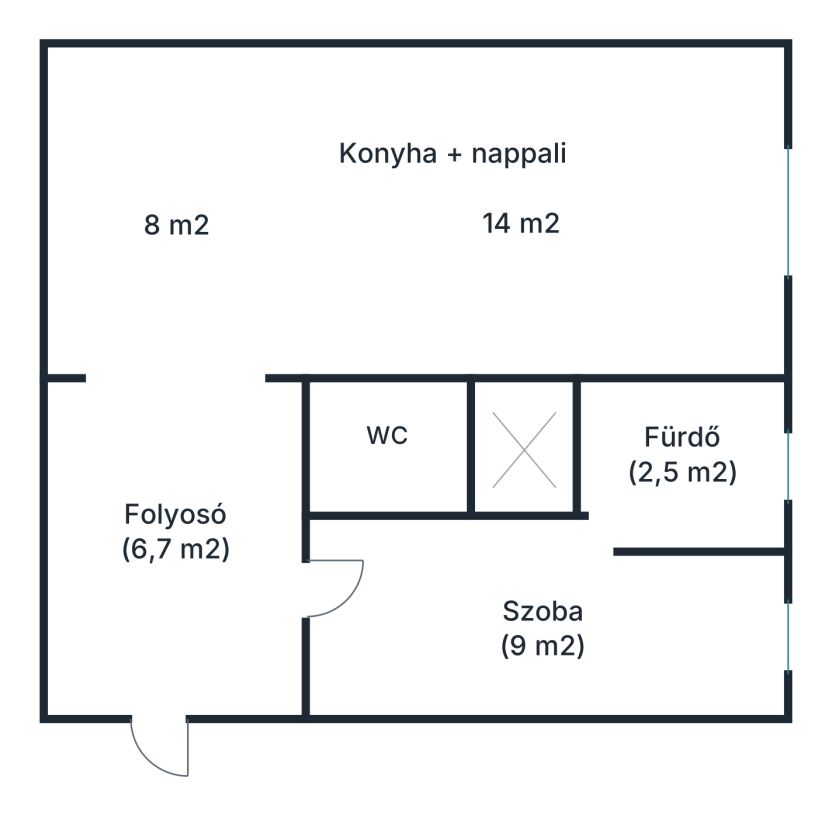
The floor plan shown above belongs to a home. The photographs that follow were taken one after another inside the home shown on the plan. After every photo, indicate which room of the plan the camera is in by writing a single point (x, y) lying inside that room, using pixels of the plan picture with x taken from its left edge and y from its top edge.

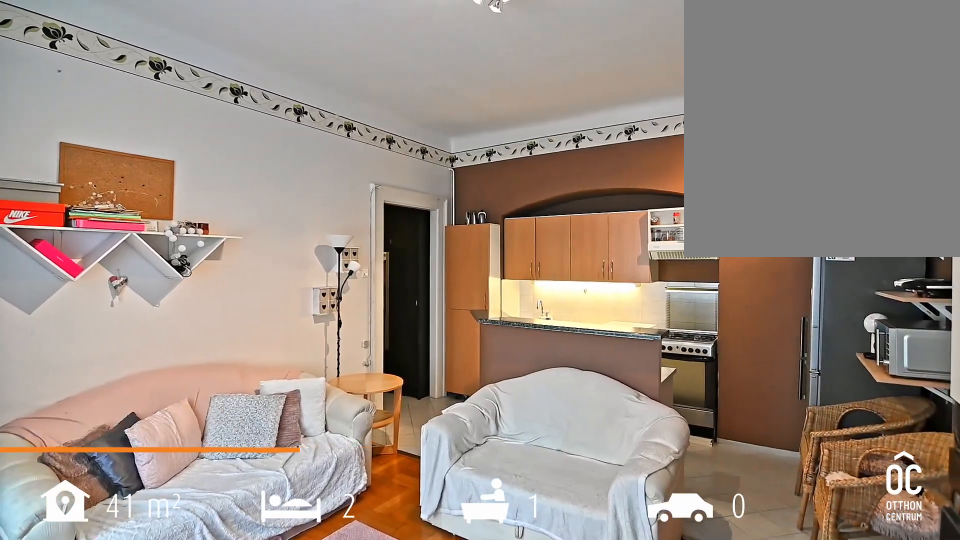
(524, 211)
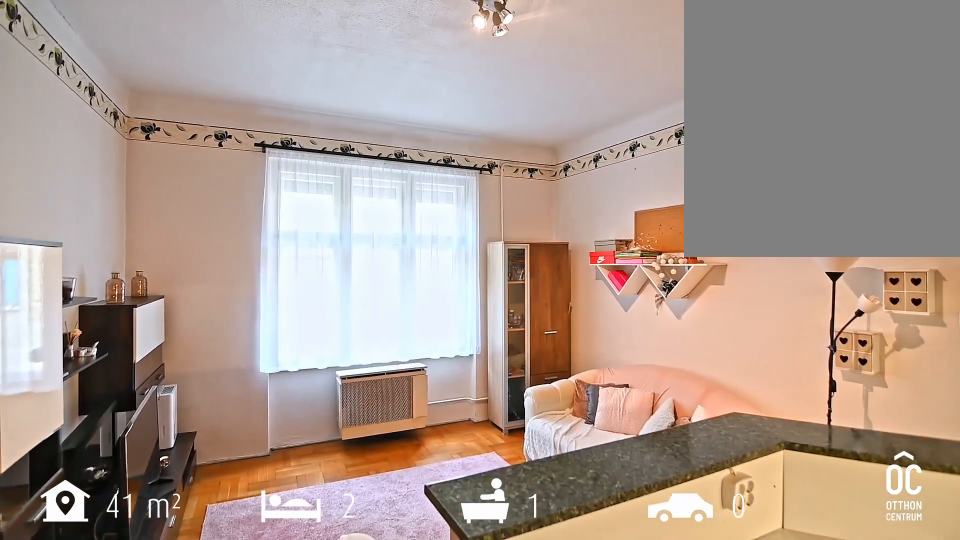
(524, 211)
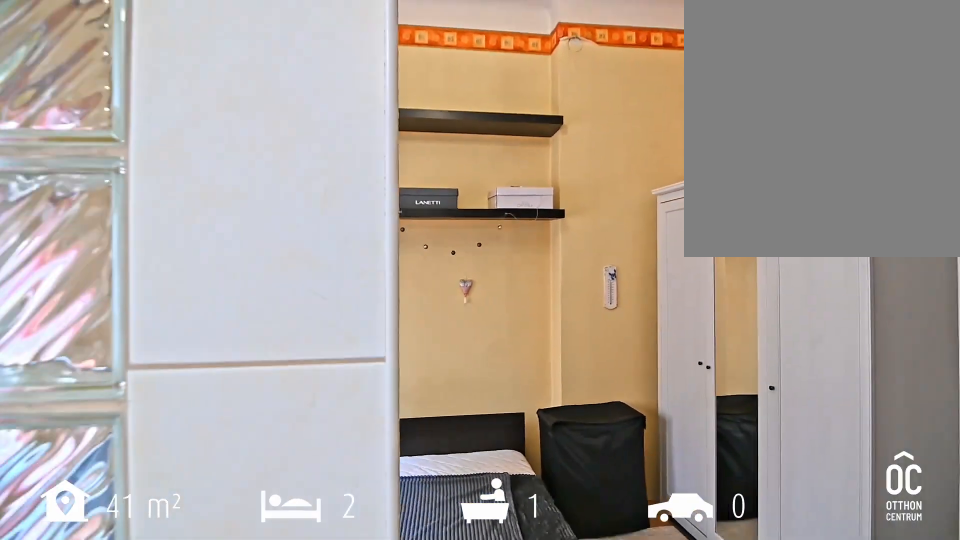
(538, 621)
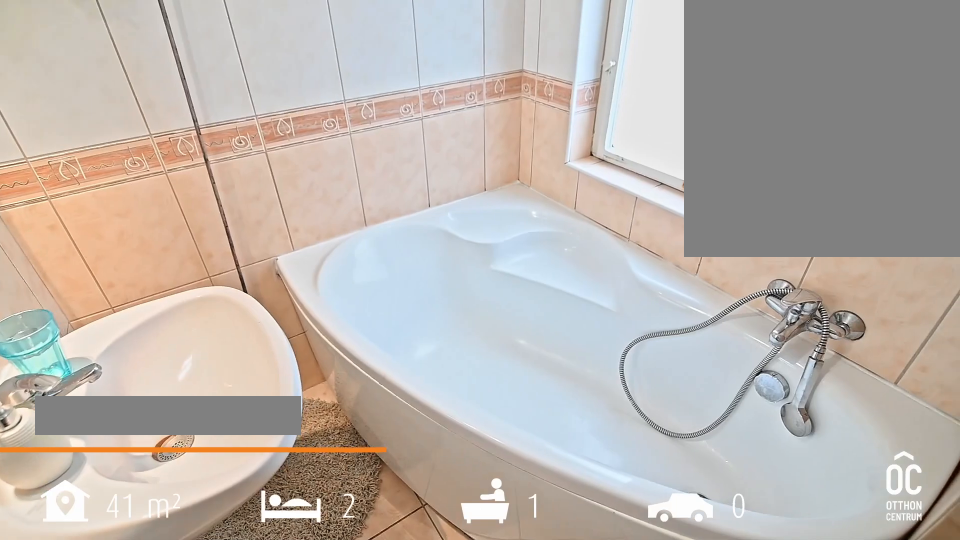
(675, 453)
